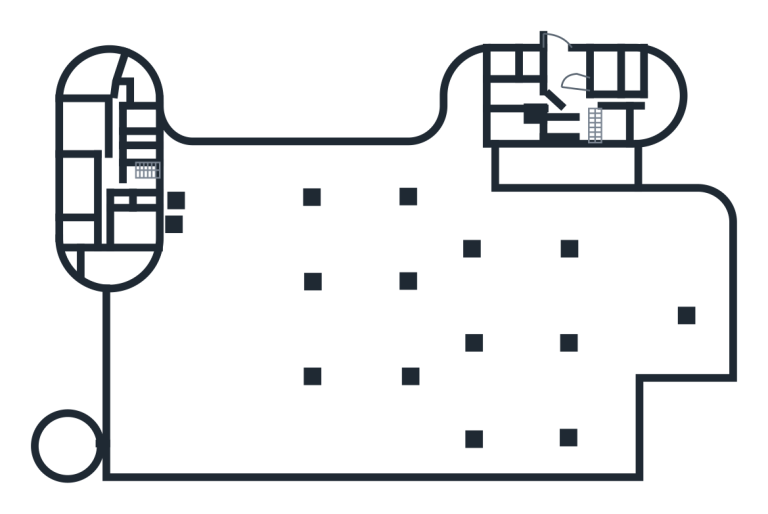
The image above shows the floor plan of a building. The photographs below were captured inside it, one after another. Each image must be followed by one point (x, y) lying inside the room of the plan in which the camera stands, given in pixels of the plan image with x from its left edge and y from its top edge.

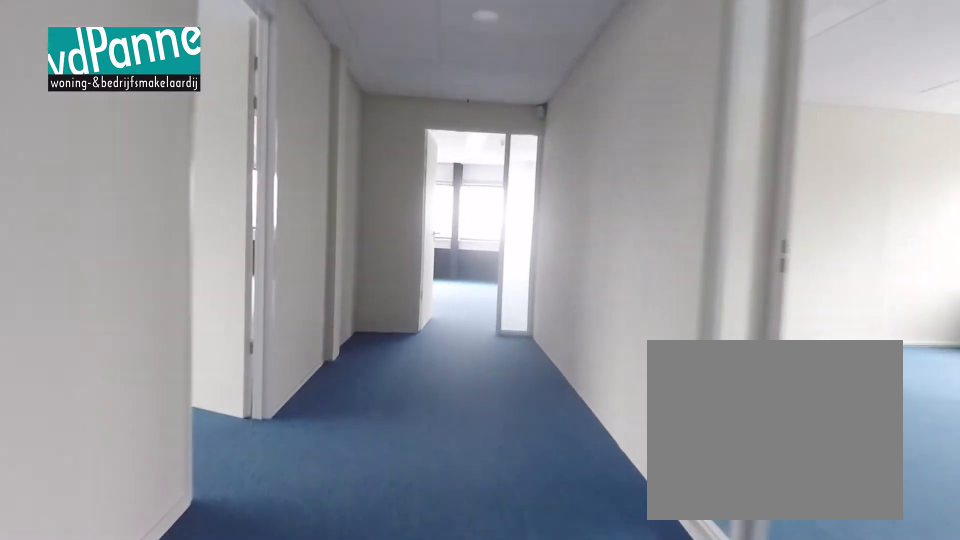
(119, 169)
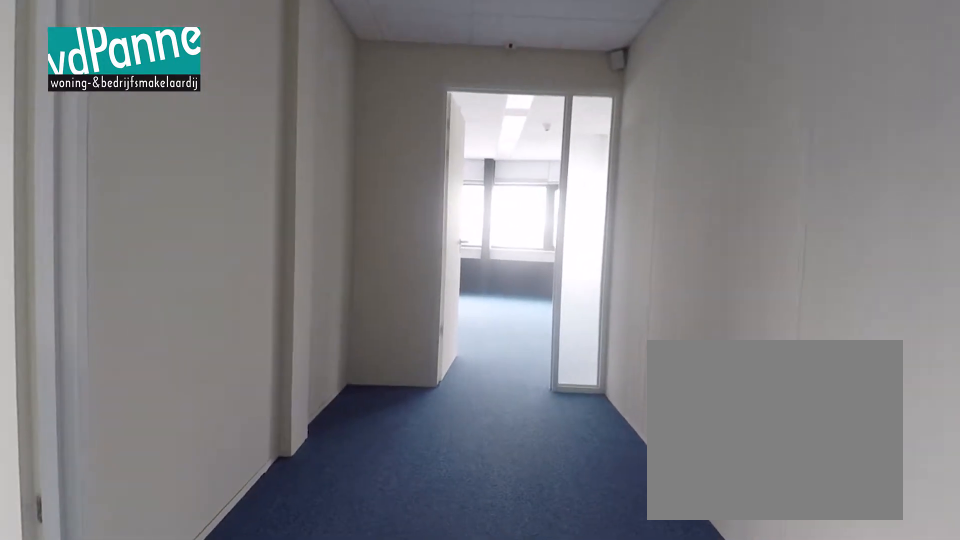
(119, 169)
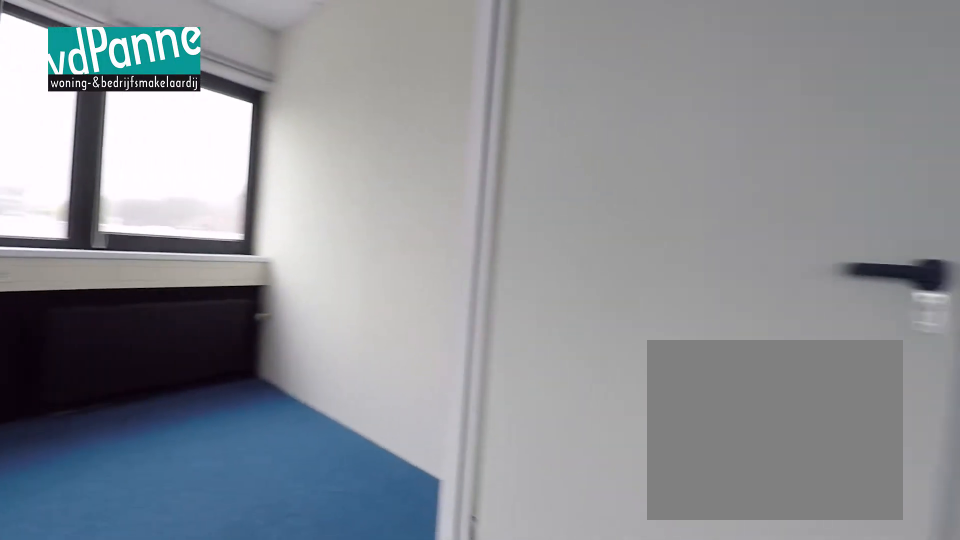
(116, 266)
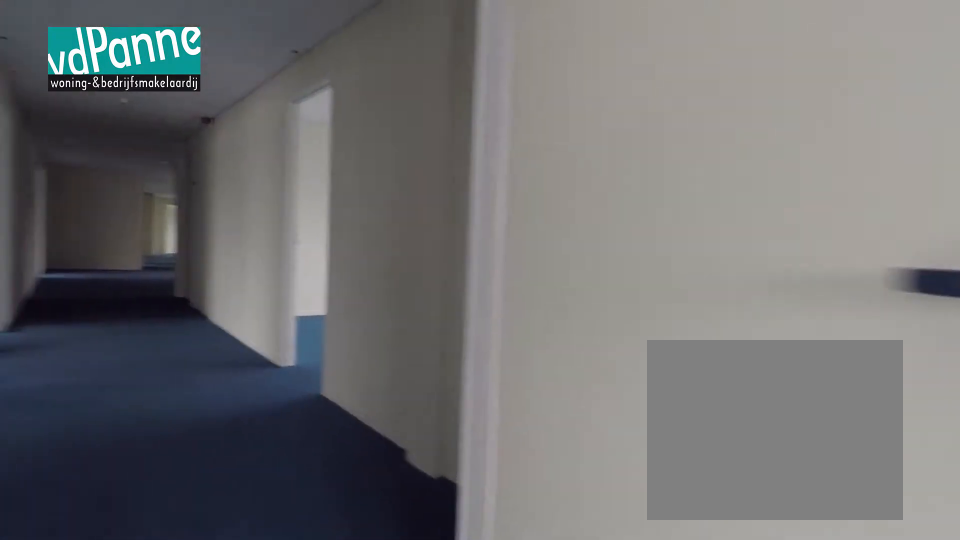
(116, 266)
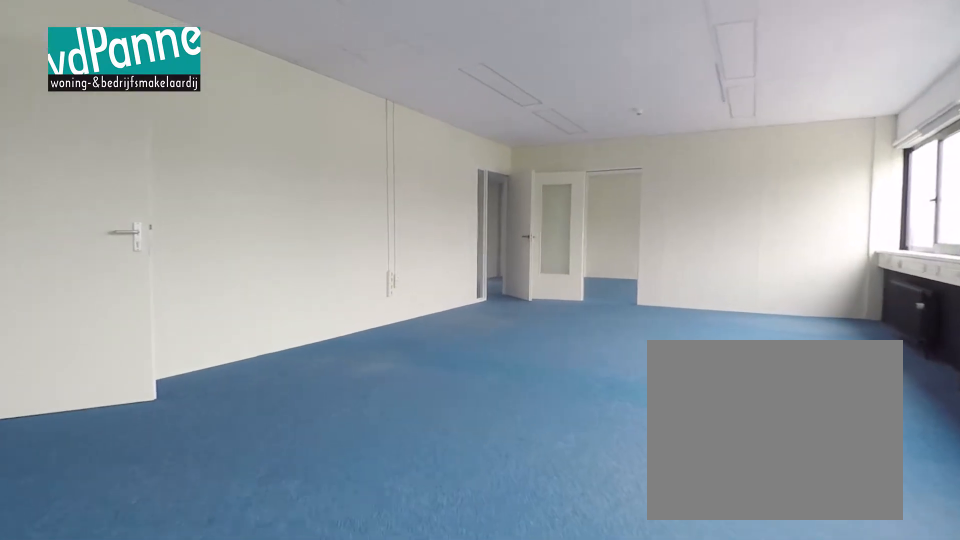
(77, 184)
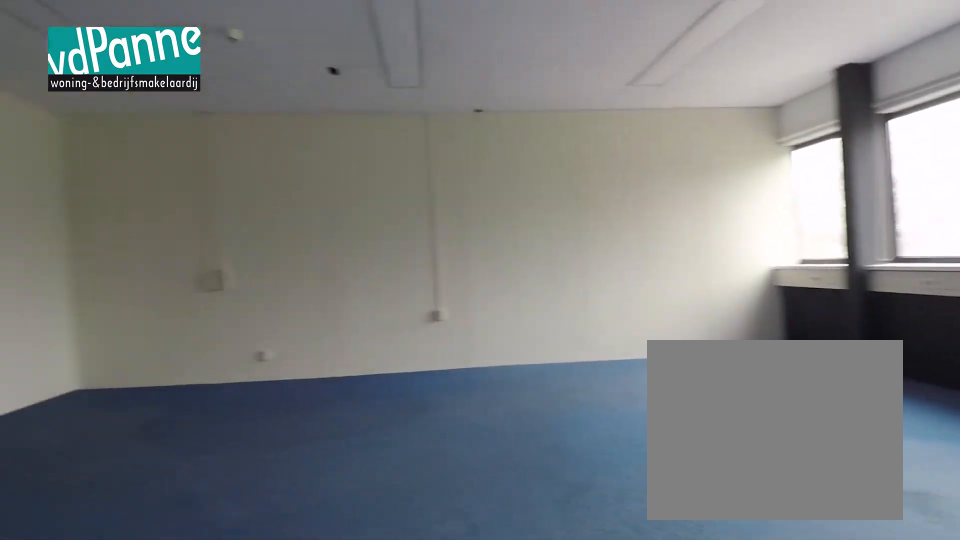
(84, 125)
